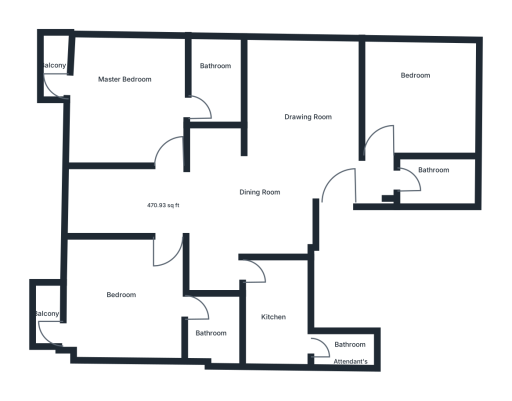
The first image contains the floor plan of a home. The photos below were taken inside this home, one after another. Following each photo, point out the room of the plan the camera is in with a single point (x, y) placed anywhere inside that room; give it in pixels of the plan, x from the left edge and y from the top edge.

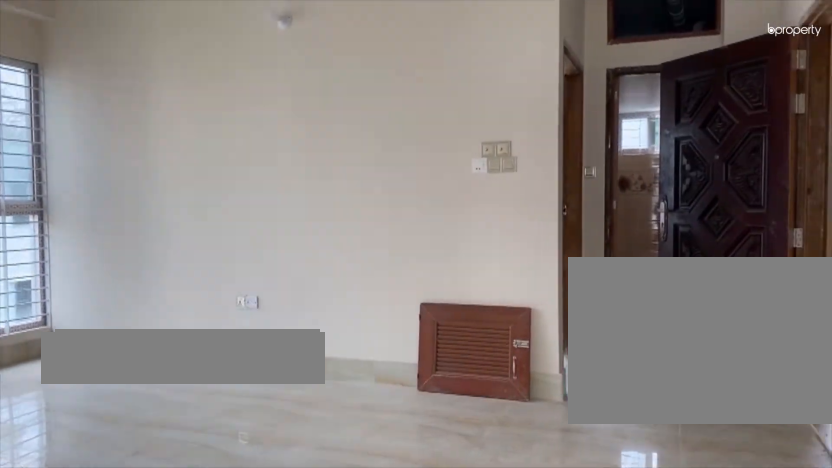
(288, 162)
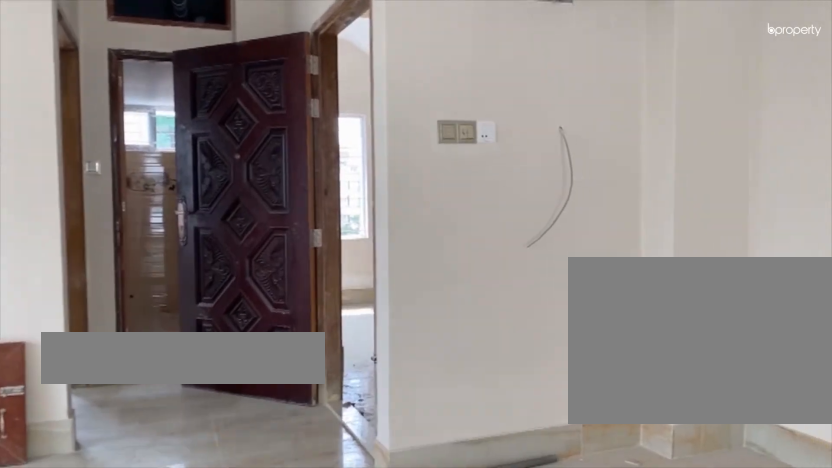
(288, 162)
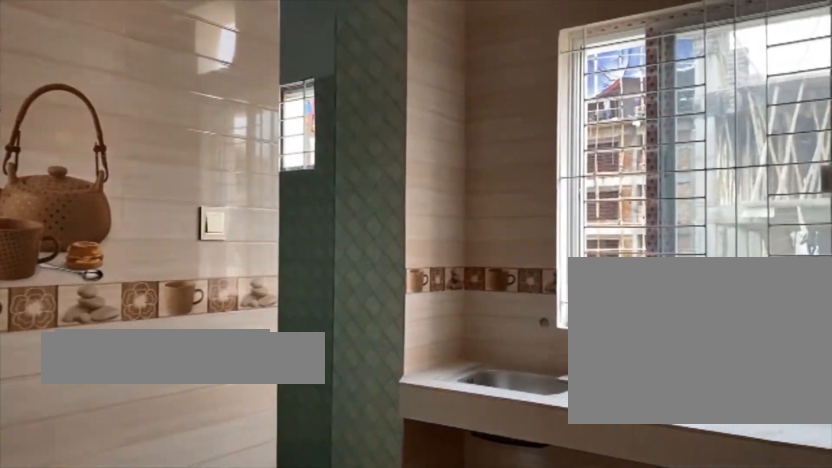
(275, 318)
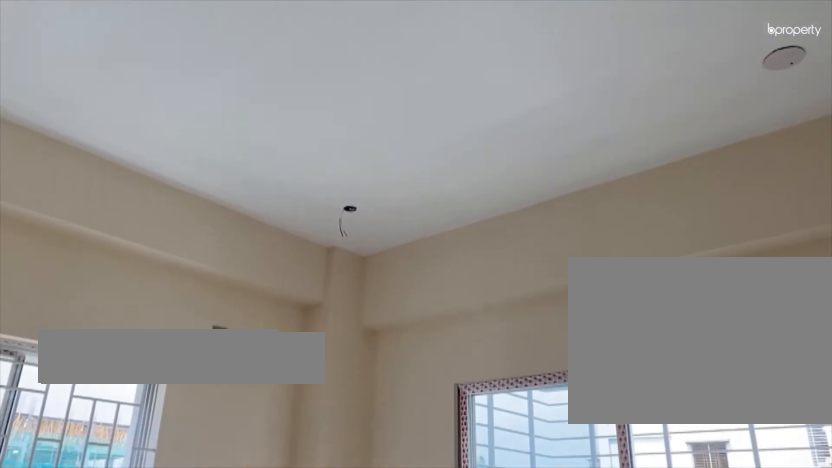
(127, 294)
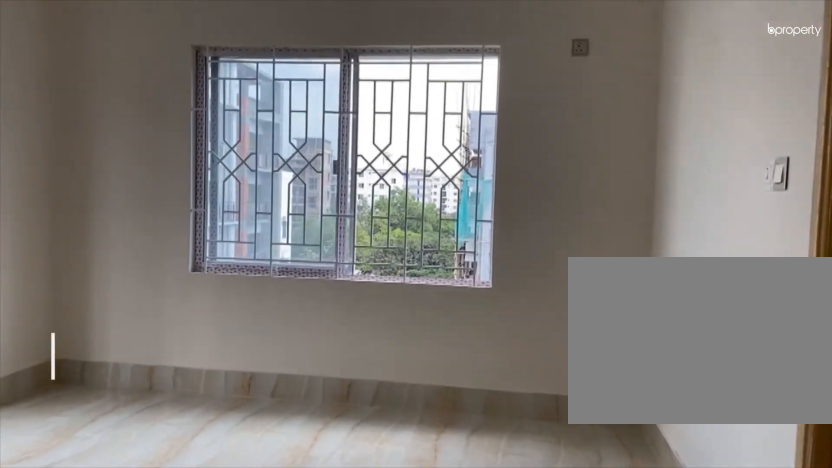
(126, 101)
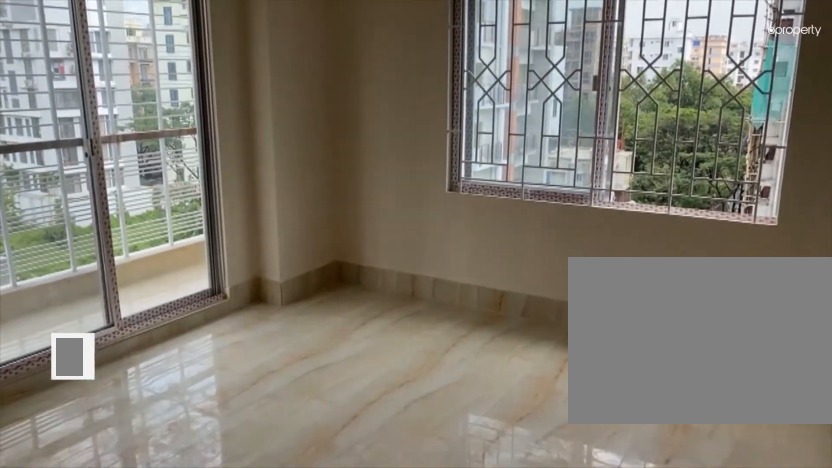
(126, 101)
